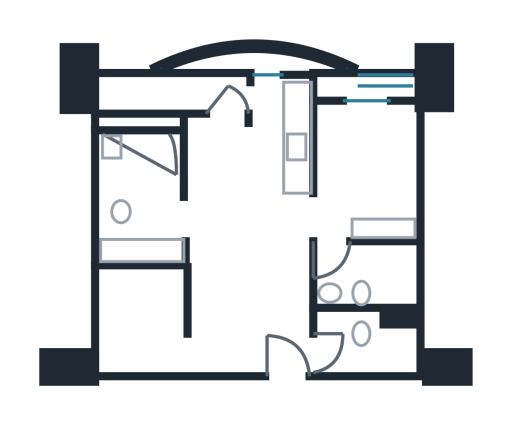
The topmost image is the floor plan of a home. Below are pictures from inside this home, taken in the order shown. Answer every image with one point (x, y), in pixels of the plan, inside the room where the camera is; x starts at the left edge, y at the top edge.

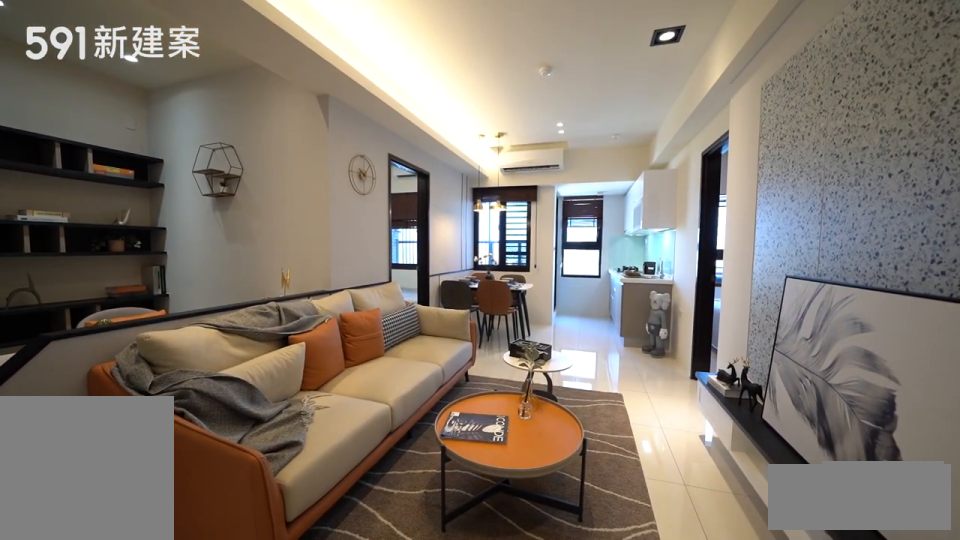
(251, 307)
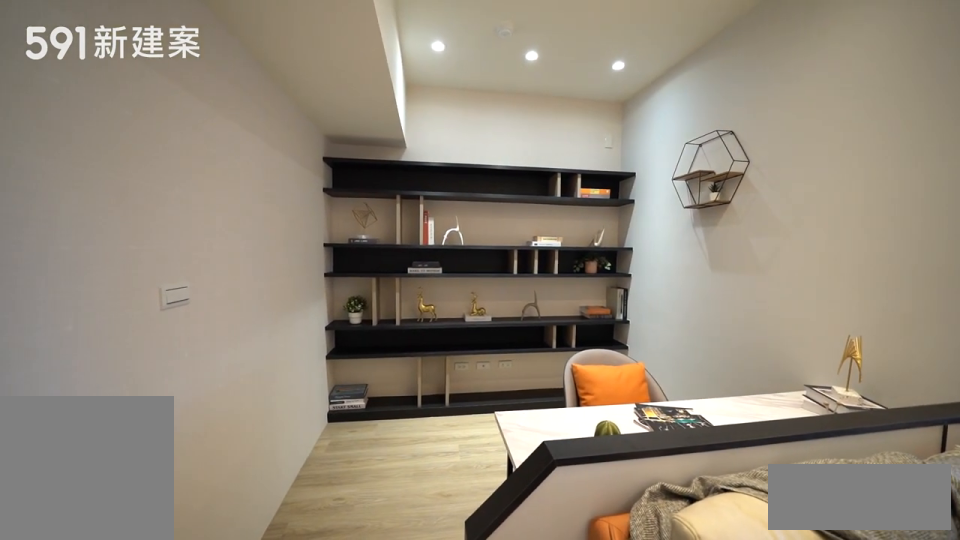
(138, 322)
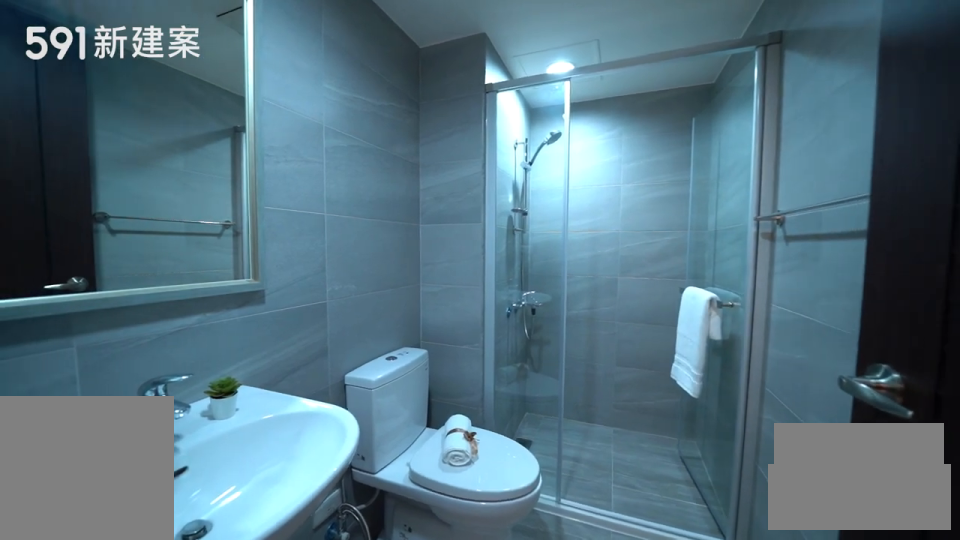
(379, 347)
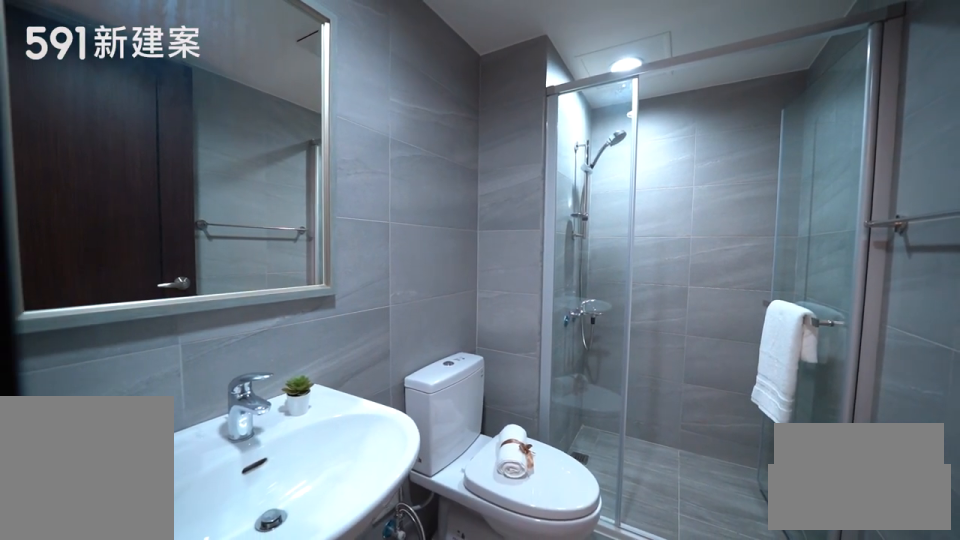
(379, 347)
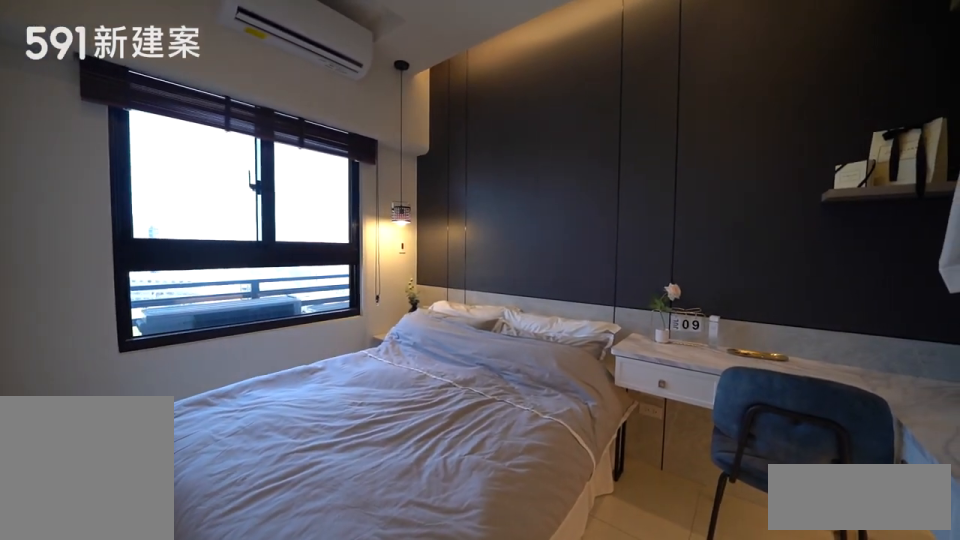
(365, 168)
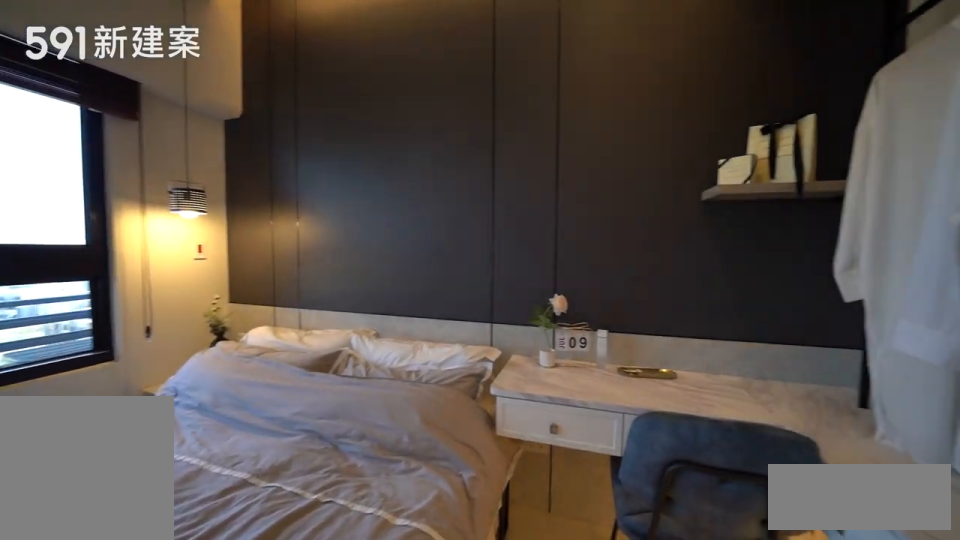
(365, 168)
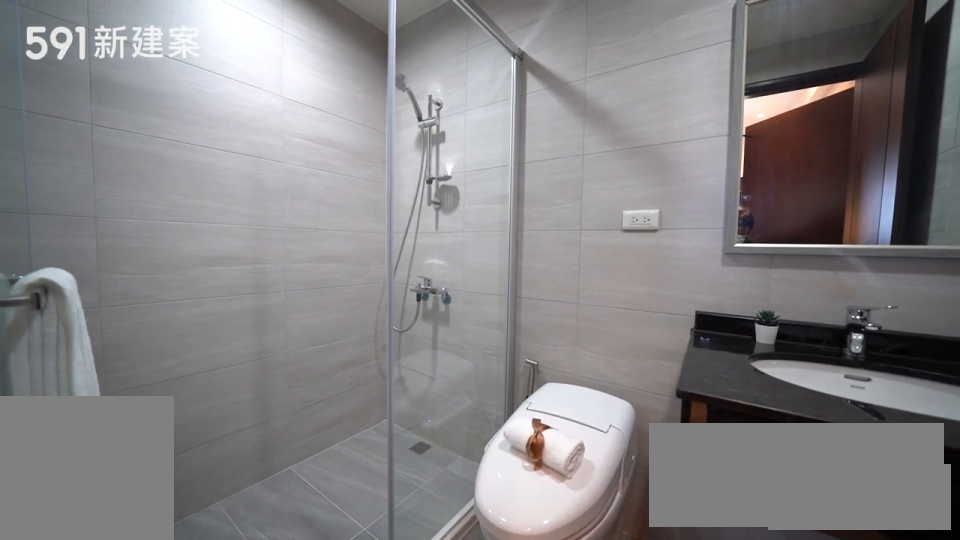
(366, 274)
